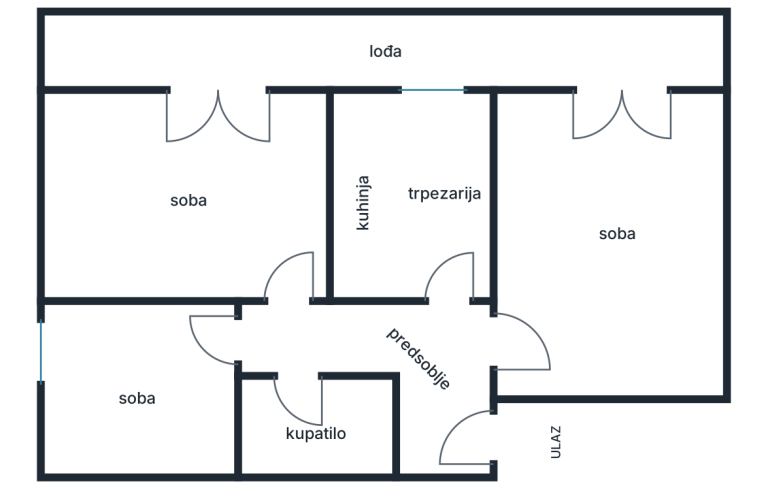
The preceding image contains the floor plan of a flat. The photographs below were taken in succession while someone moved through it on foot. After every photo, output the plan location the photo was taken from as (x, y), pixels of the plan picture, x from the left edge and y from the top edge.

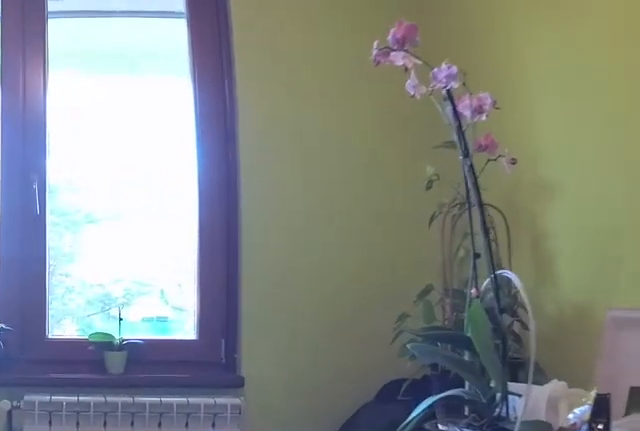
(472, 234)
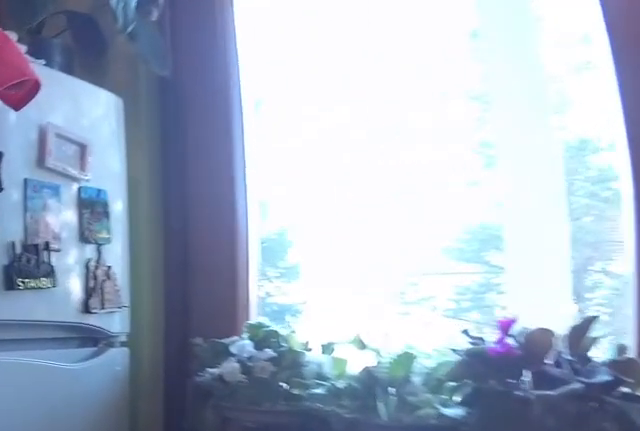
(483, 153)
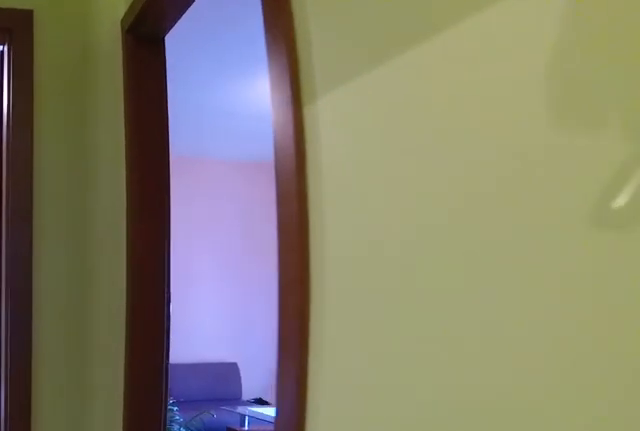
(392, 334)
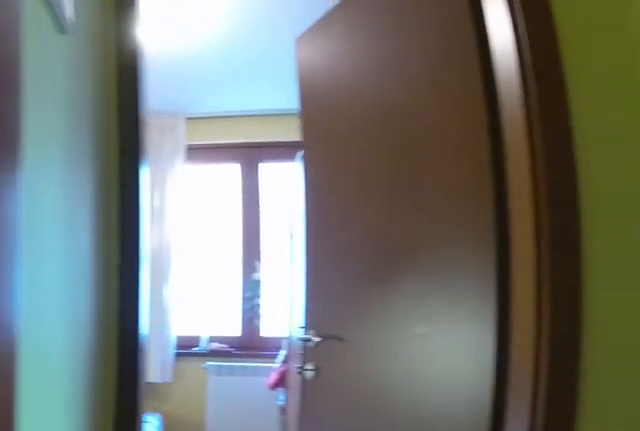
(329, 339)
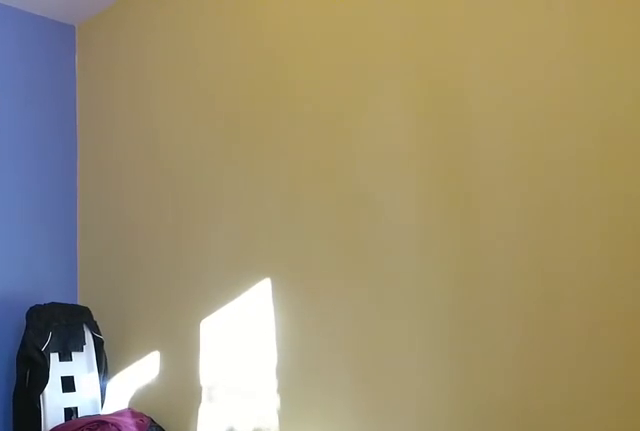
(78, 338)
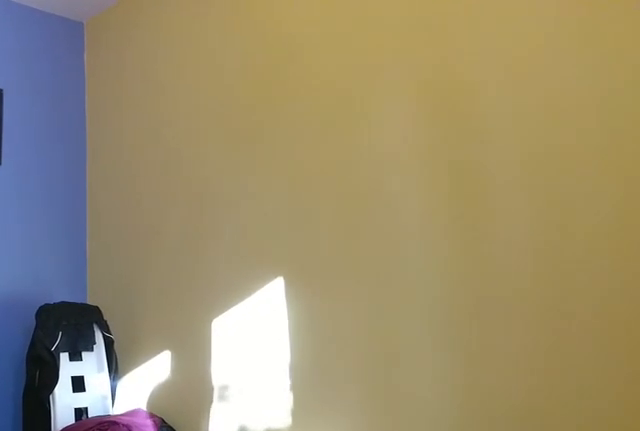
(78, 338)
